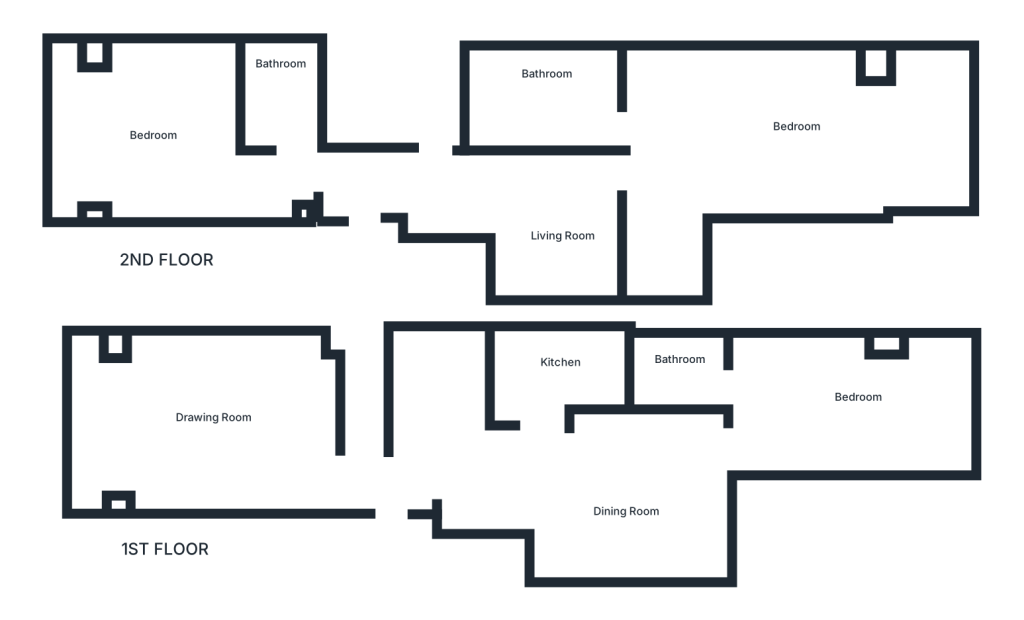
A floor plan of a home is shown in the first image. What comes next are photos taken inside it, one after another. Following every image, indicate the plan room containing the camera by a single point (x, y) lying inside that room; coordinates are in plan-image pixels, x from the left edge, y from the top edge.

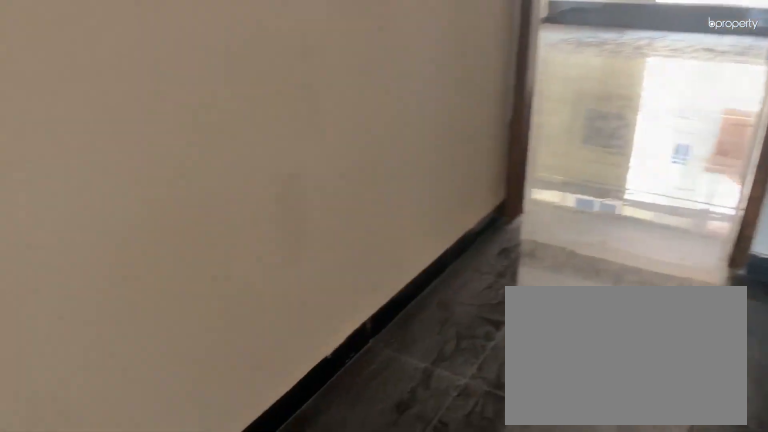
(497, 192)
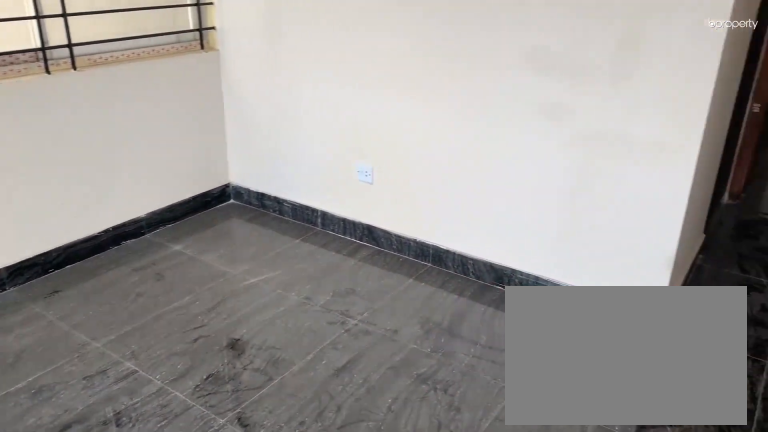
(157, 126)
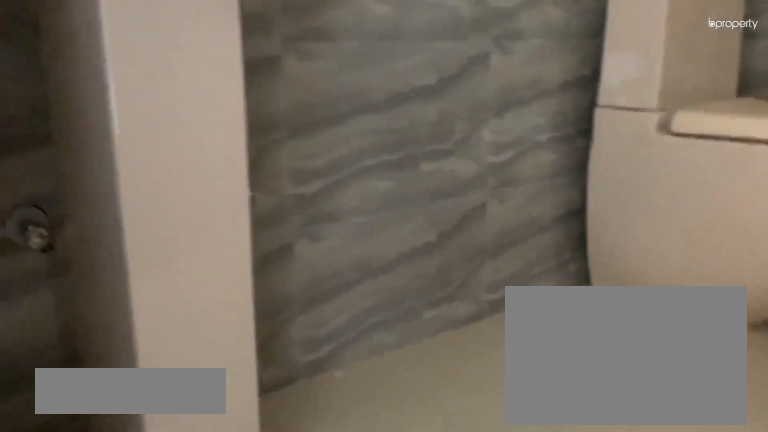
(288, 103)
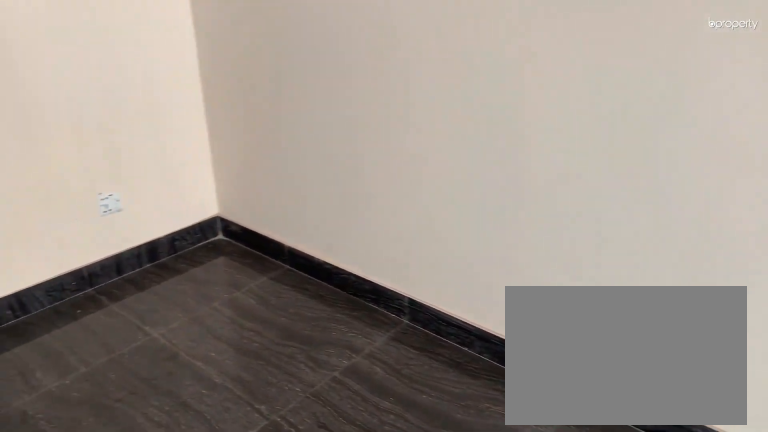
(789, 144)
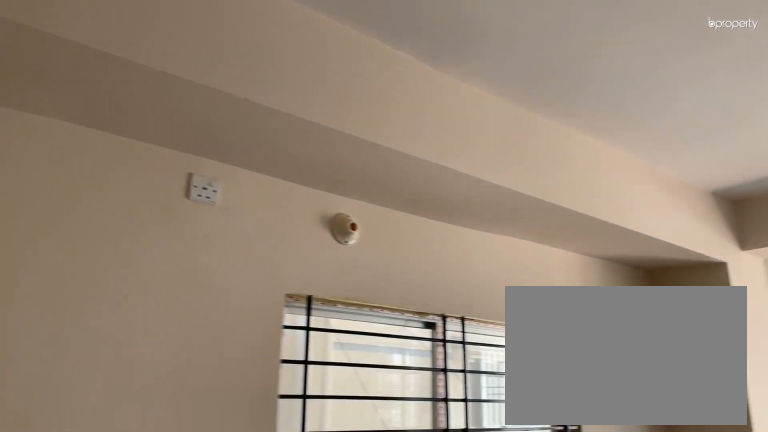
(776, 131)
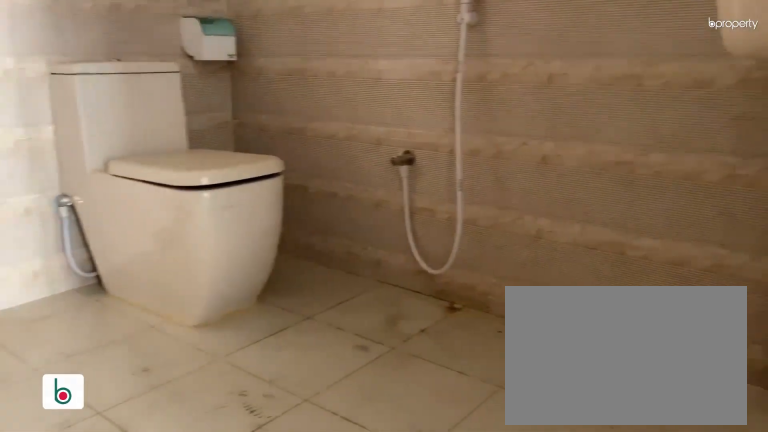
(540, 93)
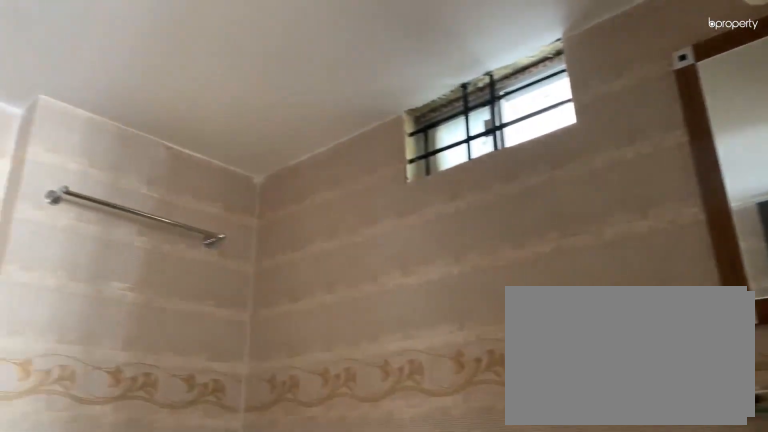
(540, 93)
